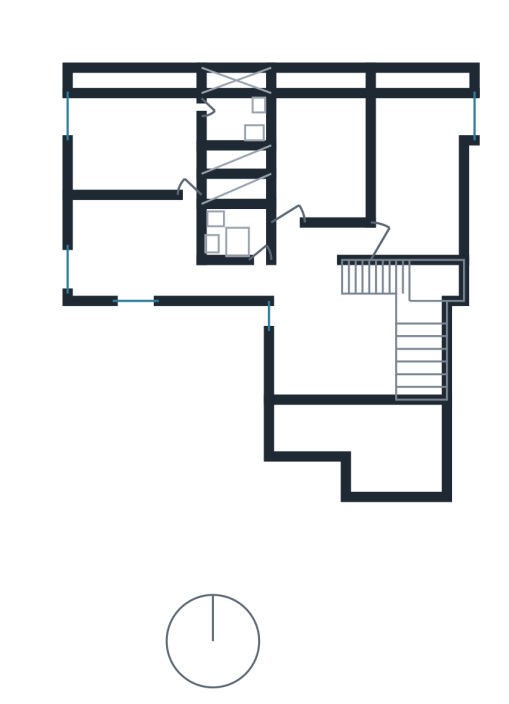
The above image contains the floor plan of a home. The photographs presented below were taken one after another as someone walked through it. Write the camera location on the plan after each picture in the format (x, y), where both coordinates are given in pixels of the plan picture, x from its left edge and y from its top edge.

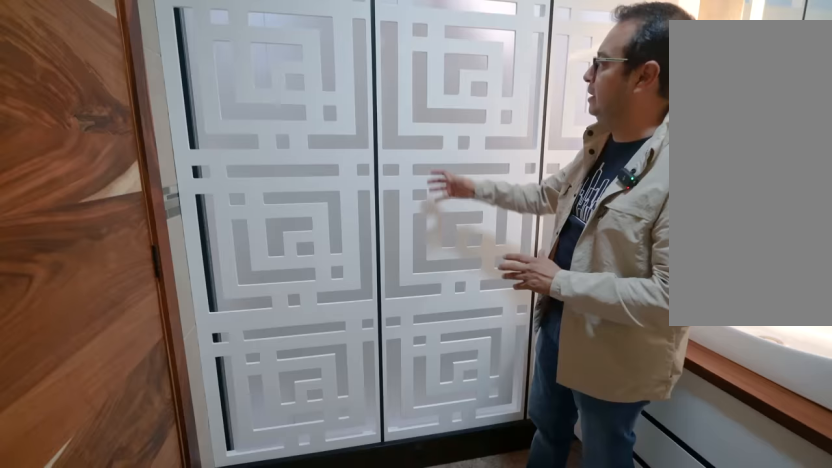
(237, 115)
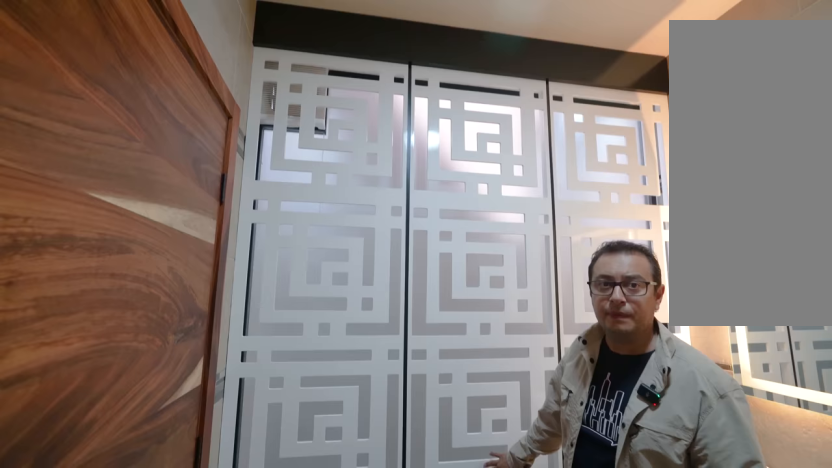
(235, 117)
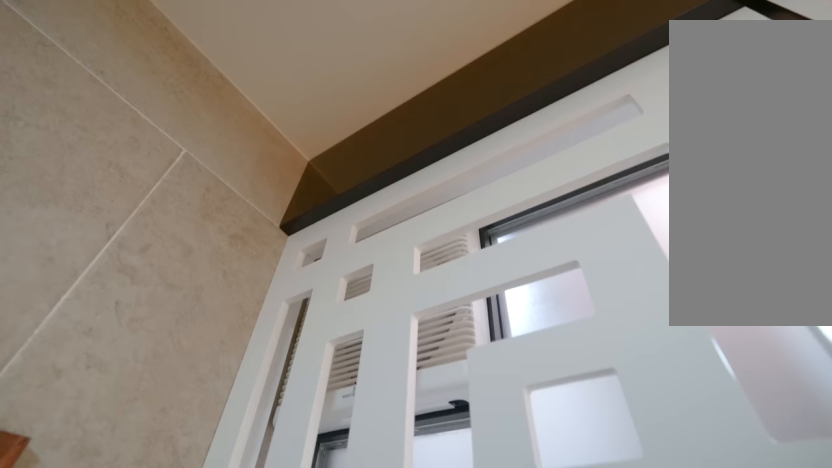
(237, 115)
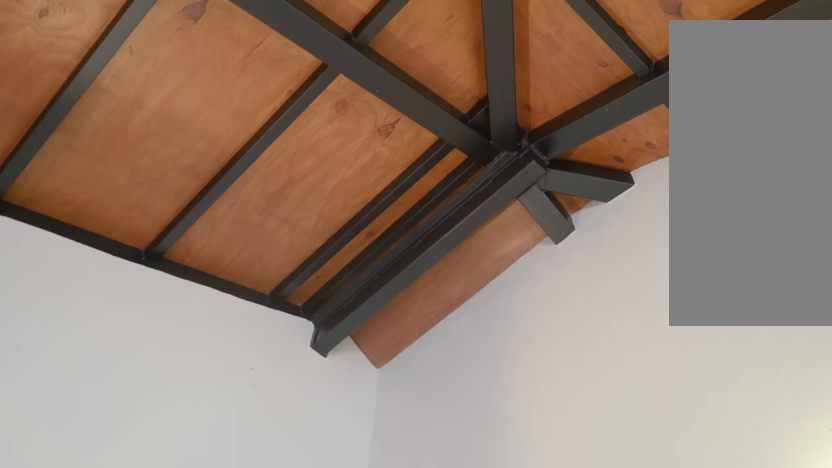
(187, 115)
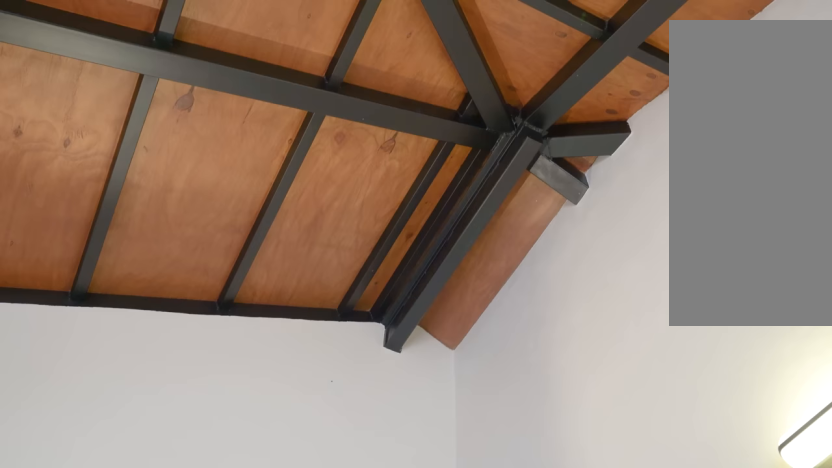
(177, 131)
